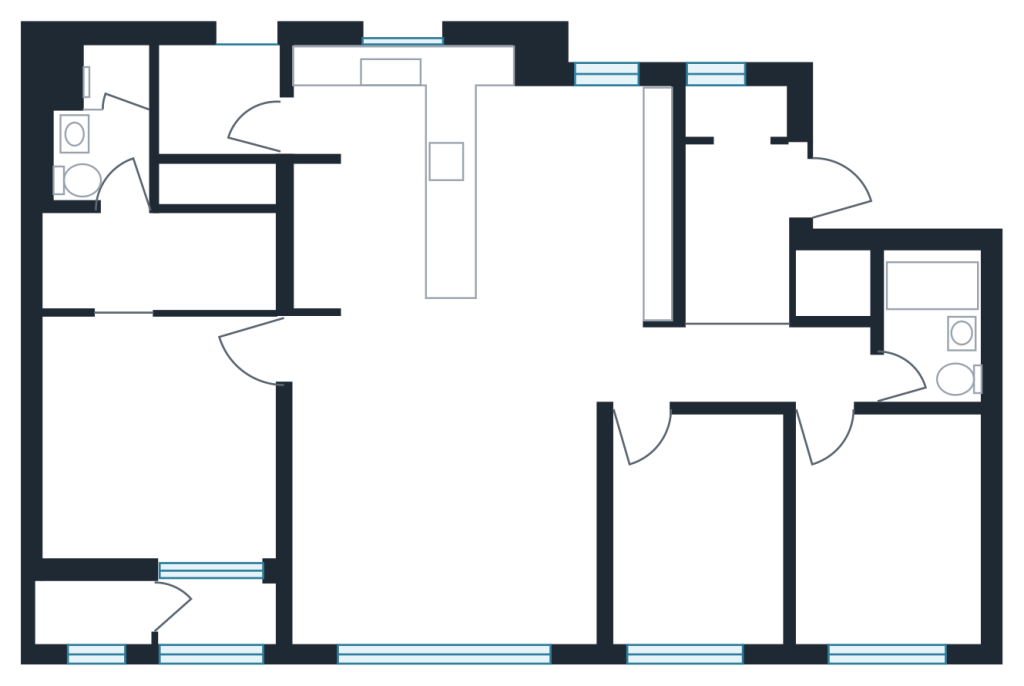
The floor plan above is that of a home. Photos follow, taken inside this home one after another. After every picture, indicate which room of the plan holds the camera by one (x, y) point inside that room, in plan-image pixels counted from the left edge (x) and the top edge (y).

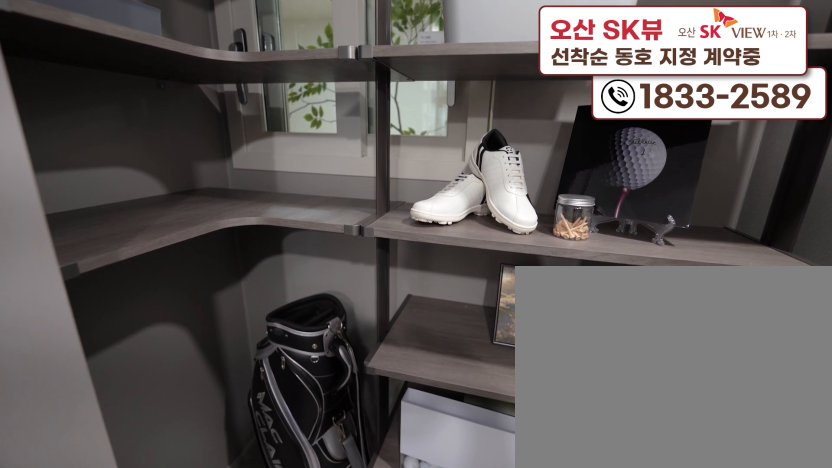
(745, 204)
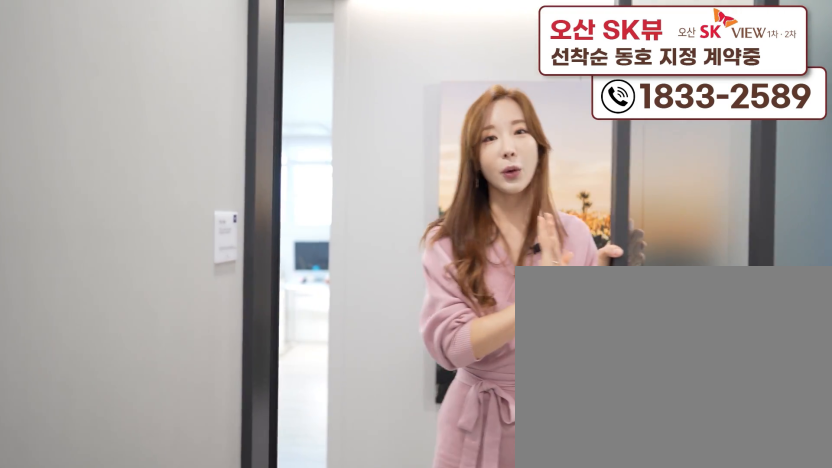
(745, 204)
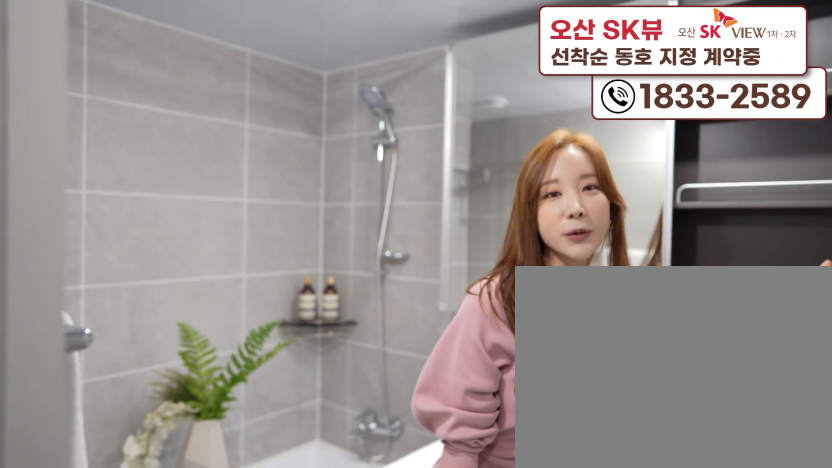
(940, 357)
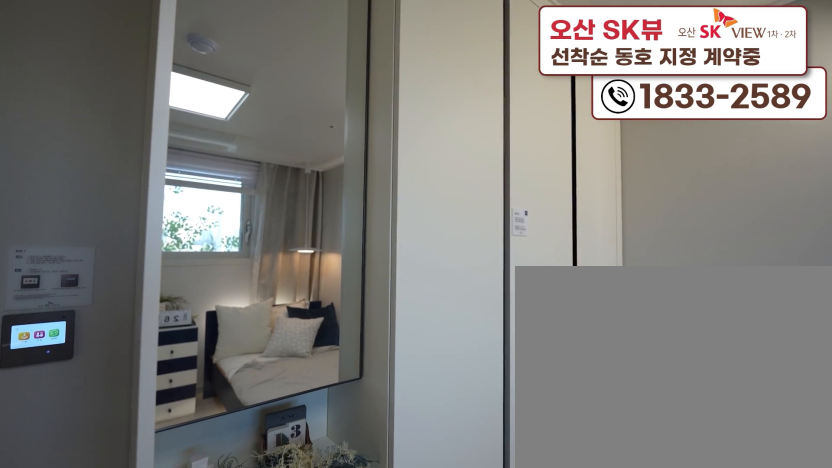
(879, 583)
